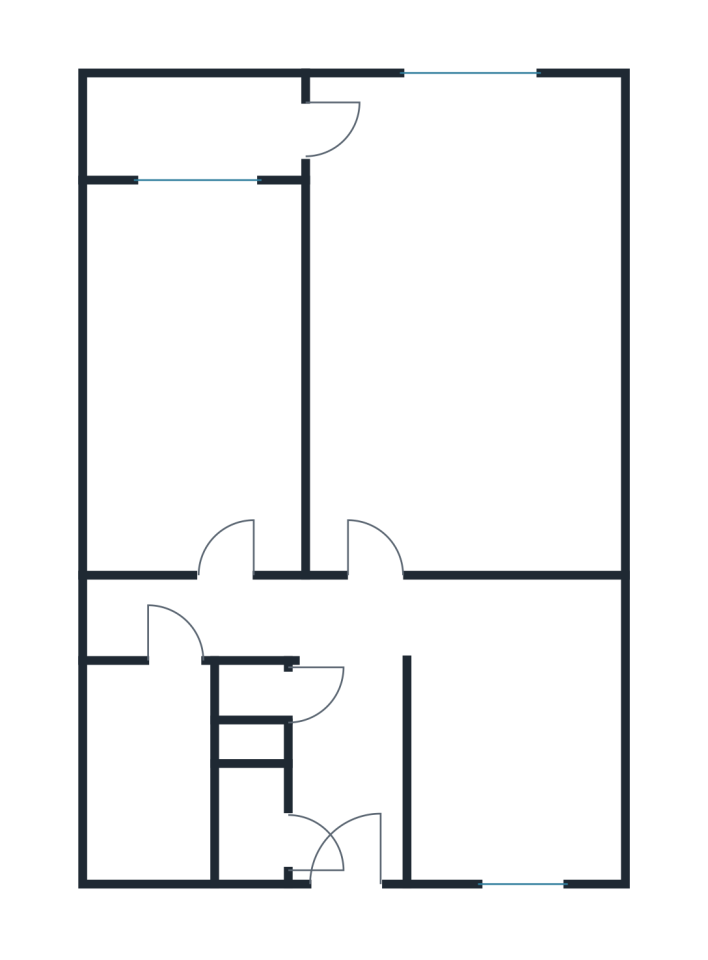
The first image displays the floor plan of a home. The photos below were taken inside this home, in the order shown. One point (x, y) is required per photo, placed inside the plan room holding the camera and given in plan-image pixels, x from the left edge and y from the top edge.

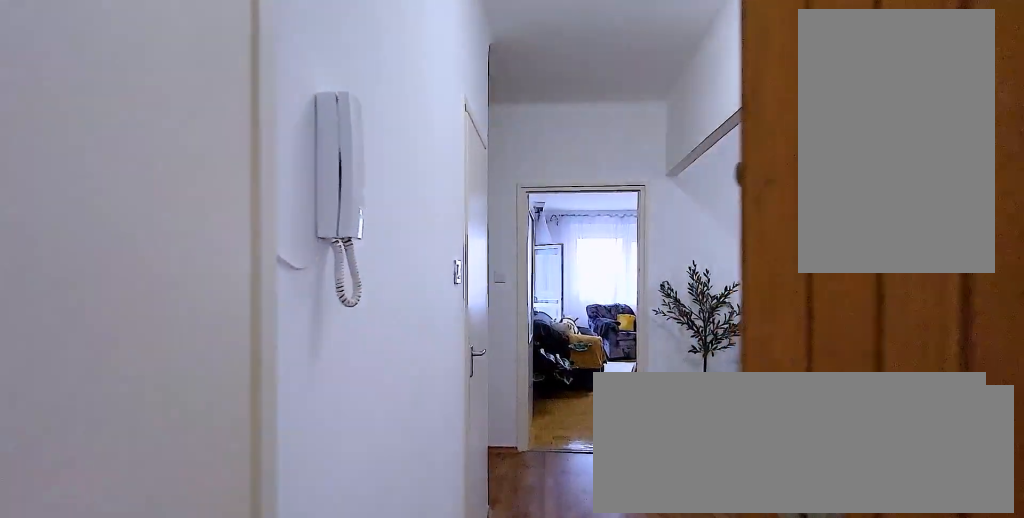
(346, 767)
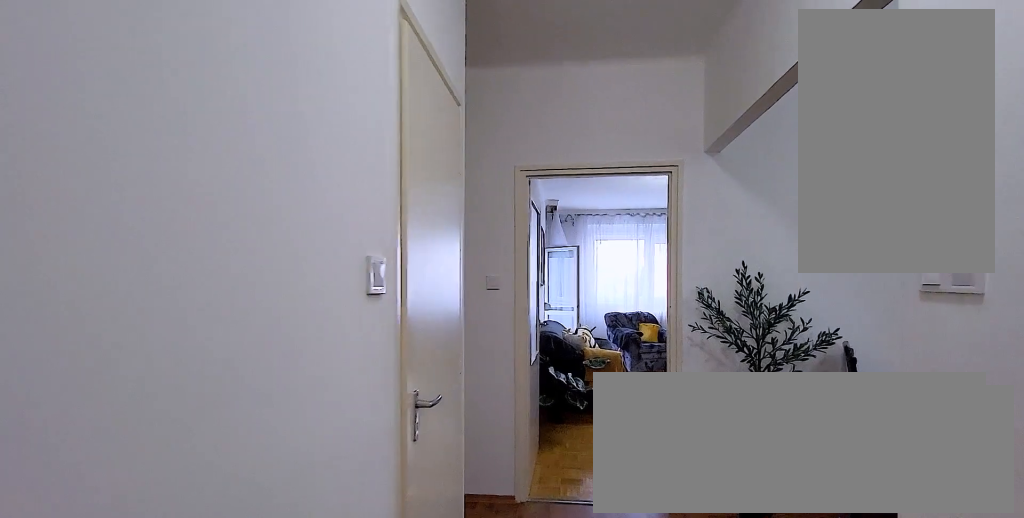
(346, 768)
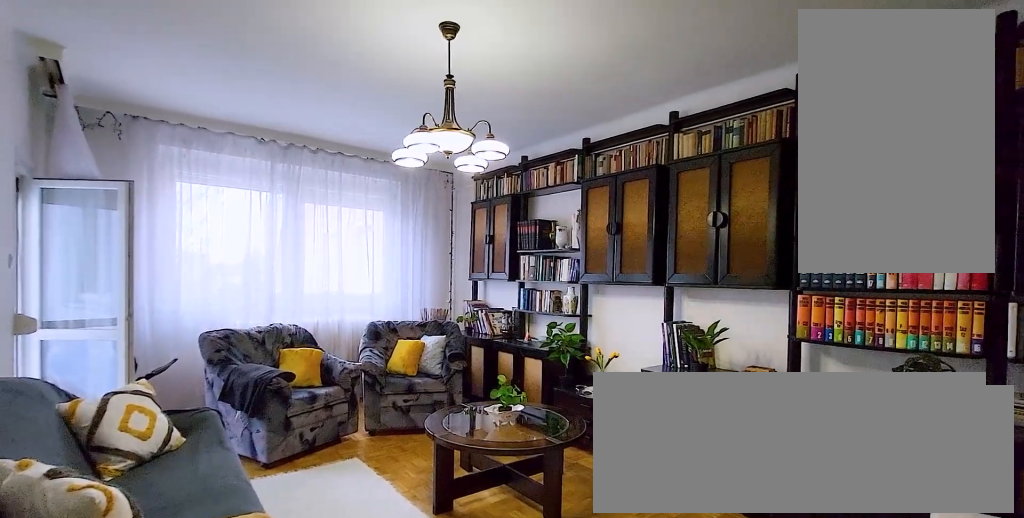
(473, 362)
